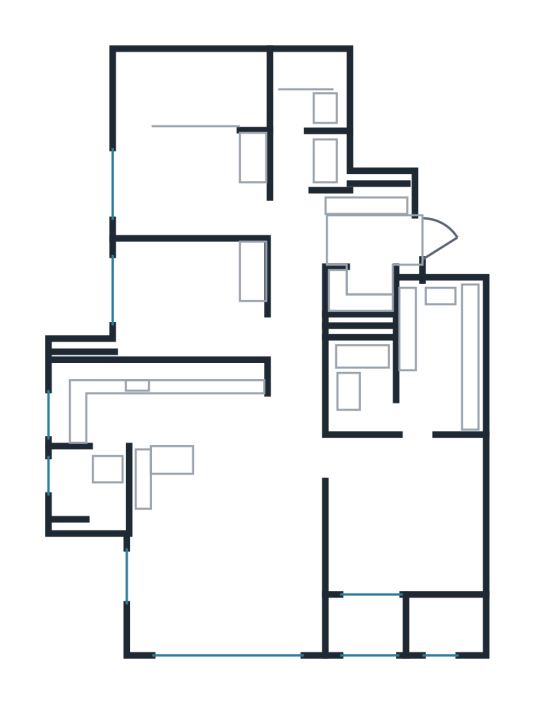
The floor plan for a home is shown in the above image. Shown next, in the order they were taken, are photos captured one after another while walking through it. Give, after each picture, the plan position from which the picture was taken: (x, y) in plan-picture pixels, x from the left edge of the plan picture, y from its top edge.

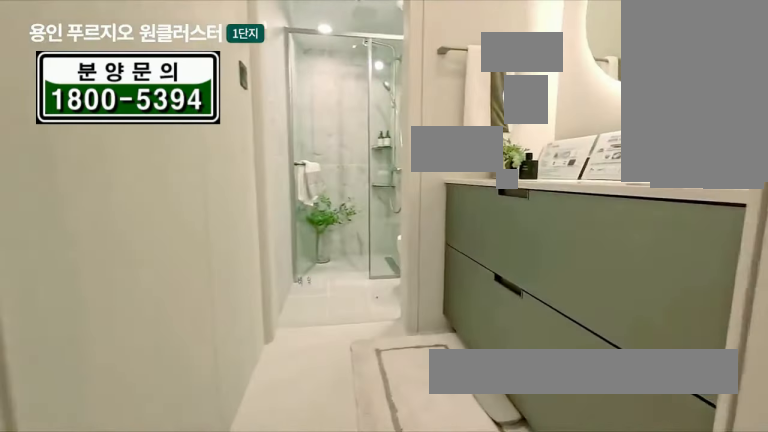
(305, 149)
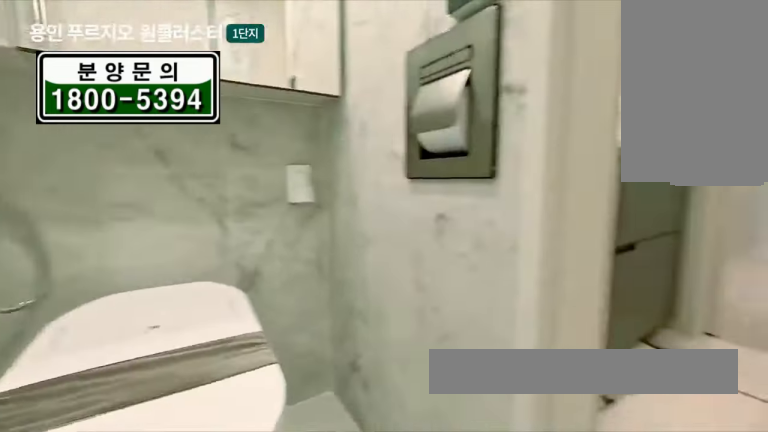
(308, 155)
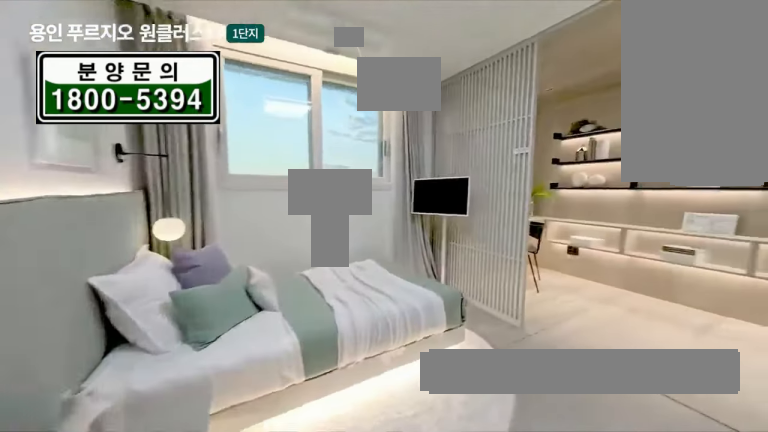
(195, 155)
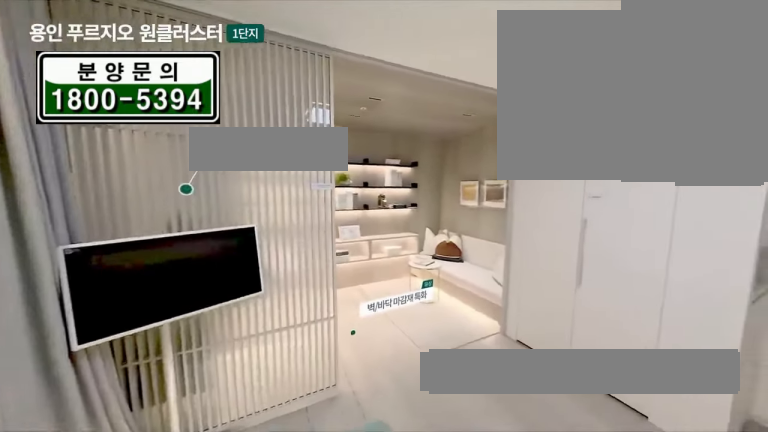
(192, 181)
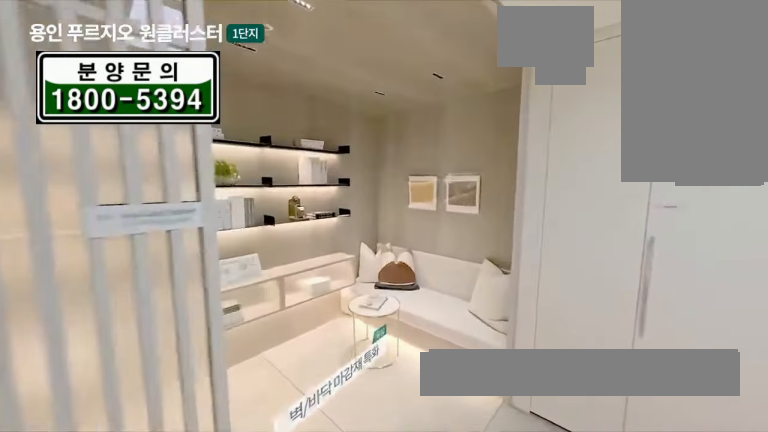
(195, 176)
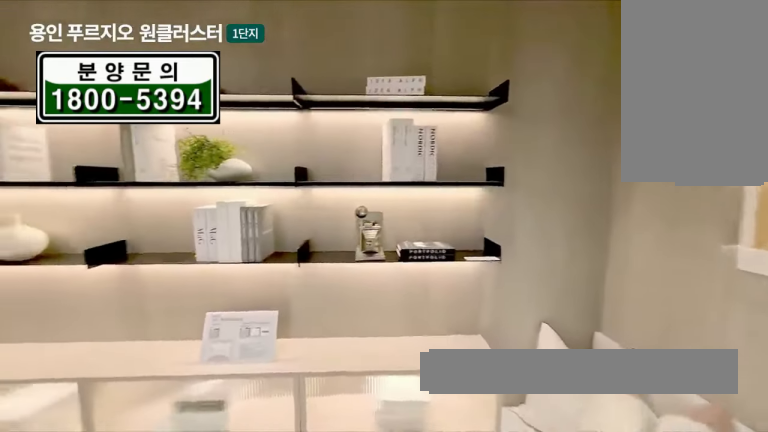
(195, 155)
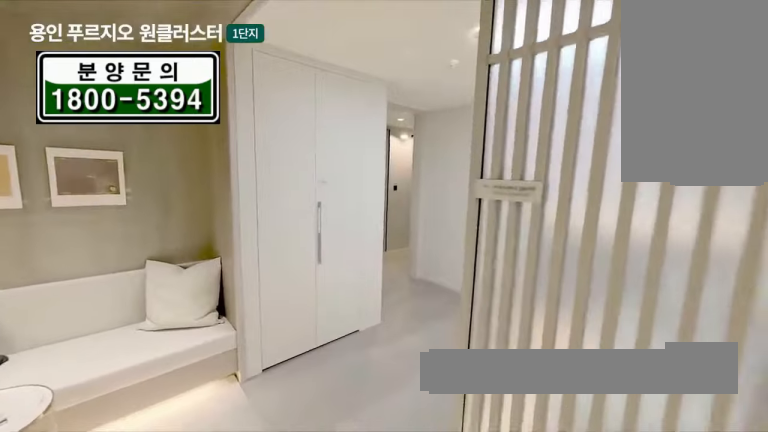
(193, 176)
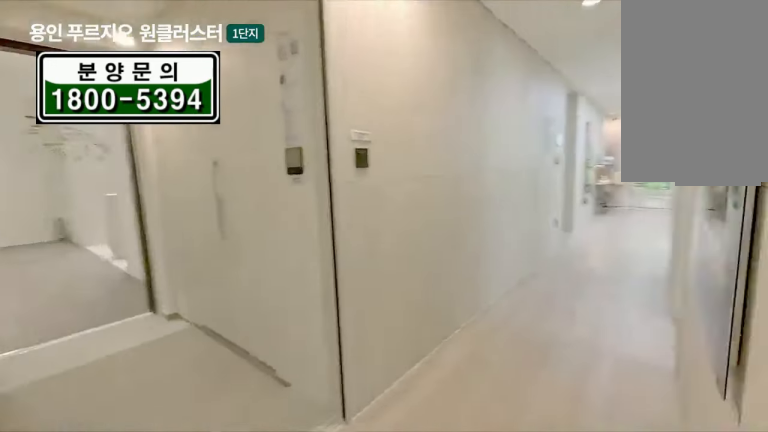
(192, 178)
